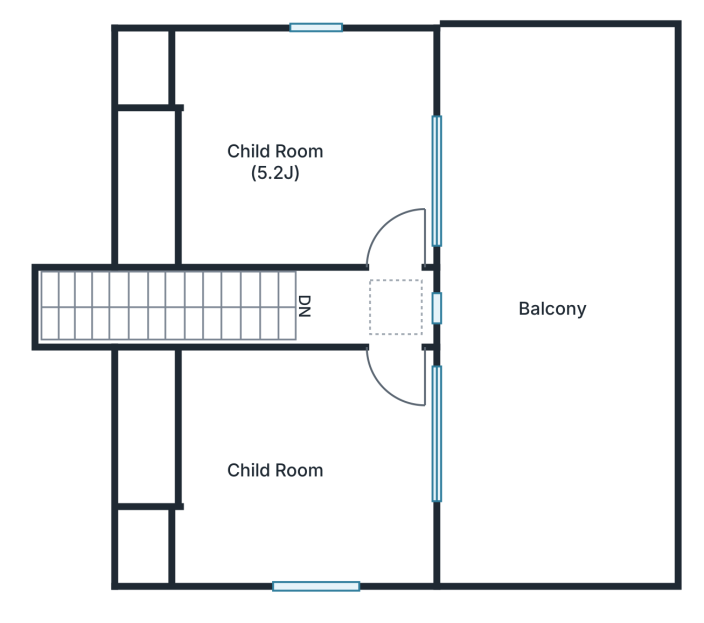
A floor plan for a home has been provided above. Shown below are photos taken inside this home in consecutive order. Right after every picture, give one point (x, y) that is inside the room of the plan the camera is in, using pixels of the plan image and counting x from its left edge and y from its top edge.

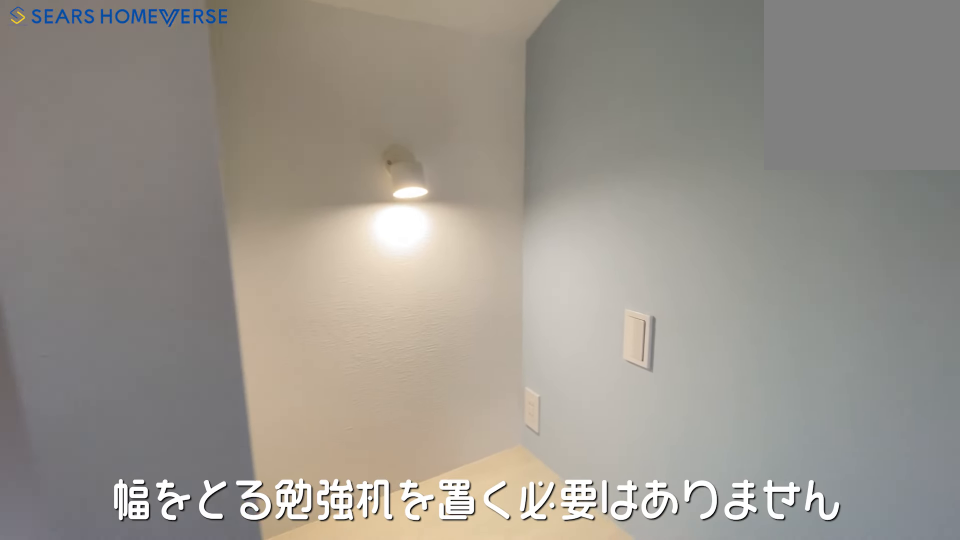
(291, 159)
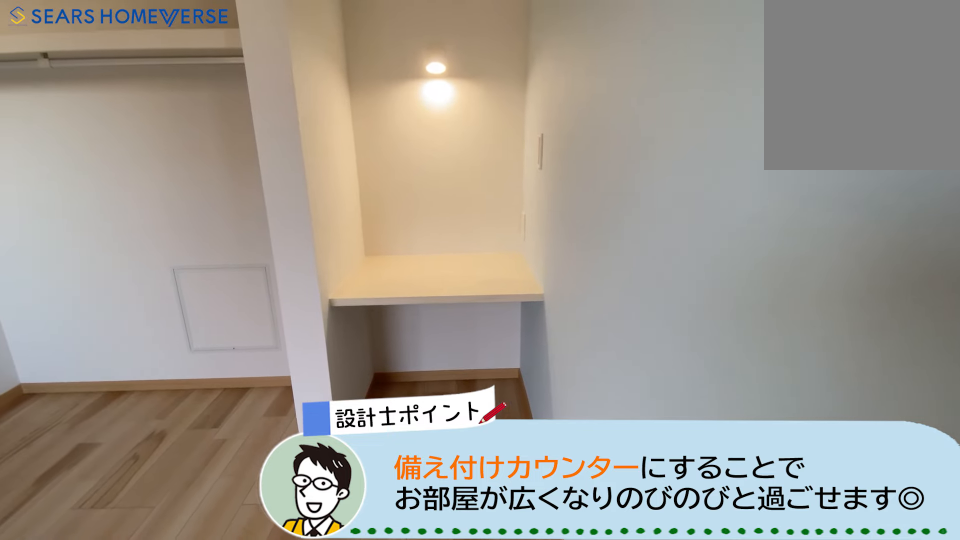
(291, 159)
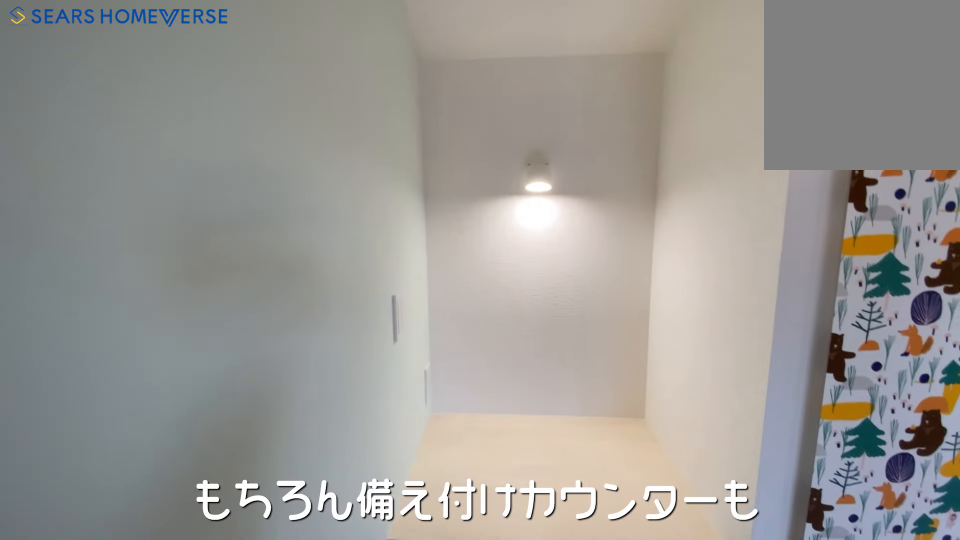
(299, 449)
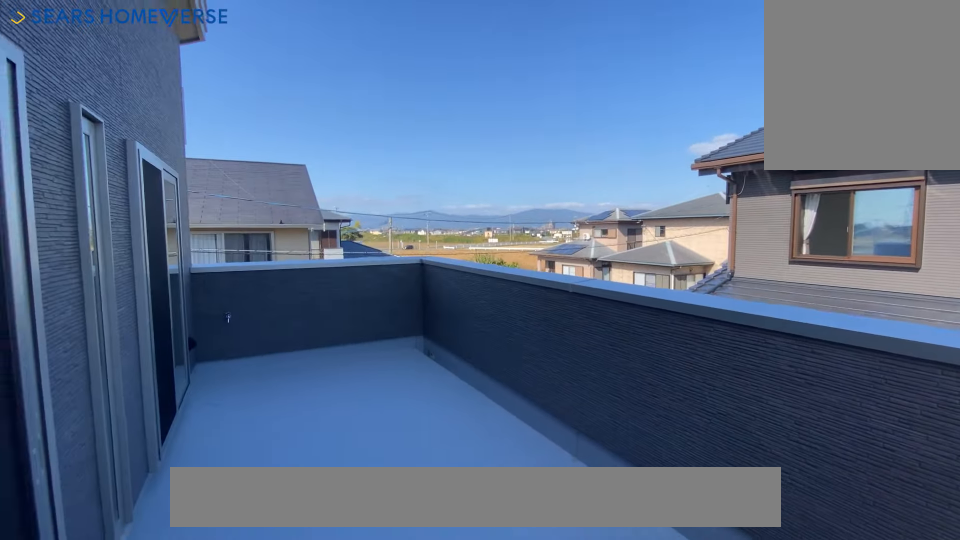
(554, 310)
